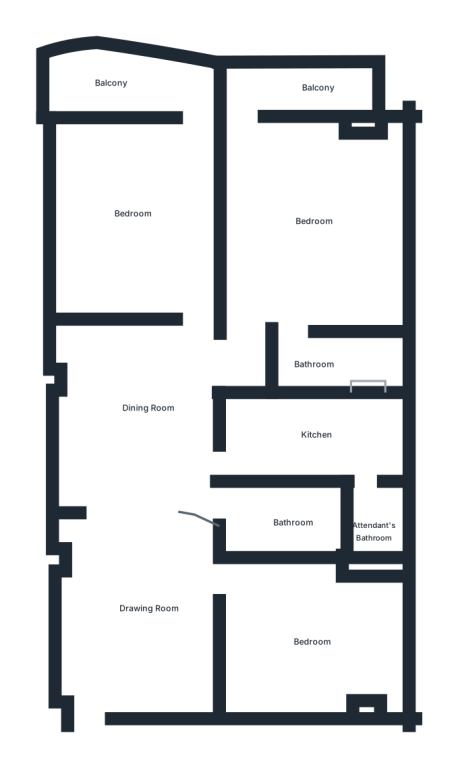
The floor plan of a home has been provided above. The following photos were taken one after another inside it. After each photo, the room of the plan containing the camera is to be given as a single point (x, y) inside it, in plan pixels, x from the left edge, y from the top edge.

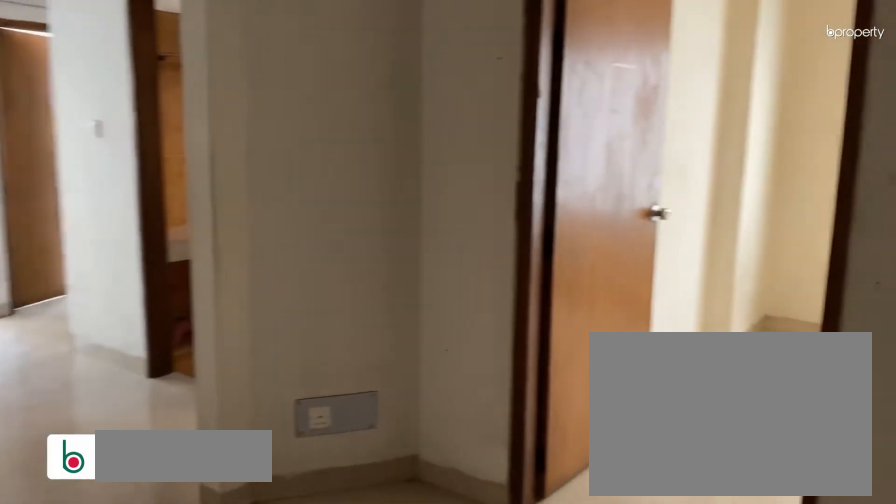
(157, 617)
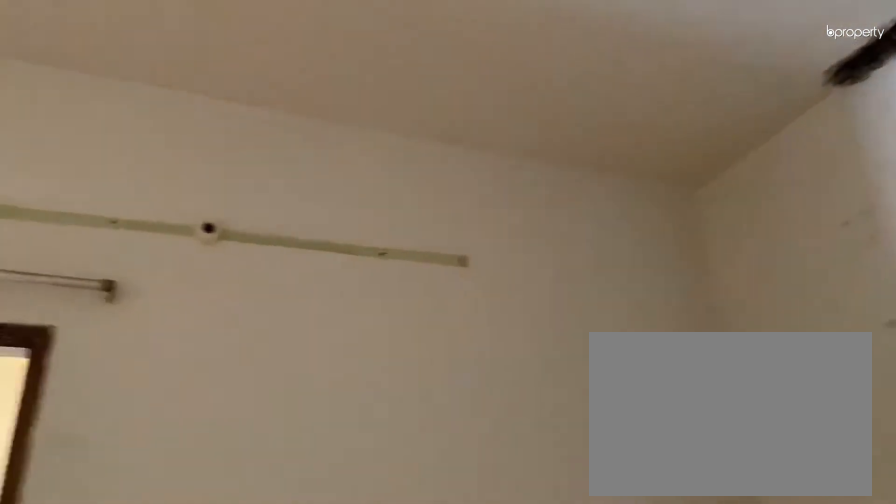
(157, 617)
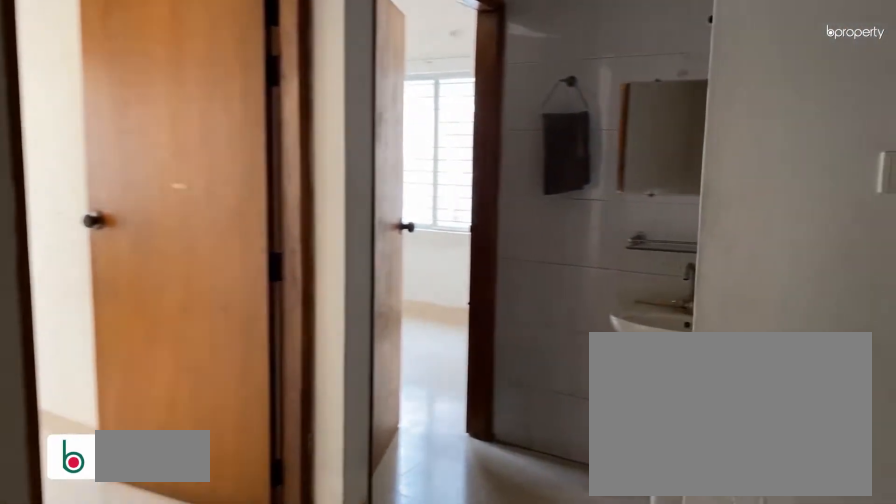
(141, 407)
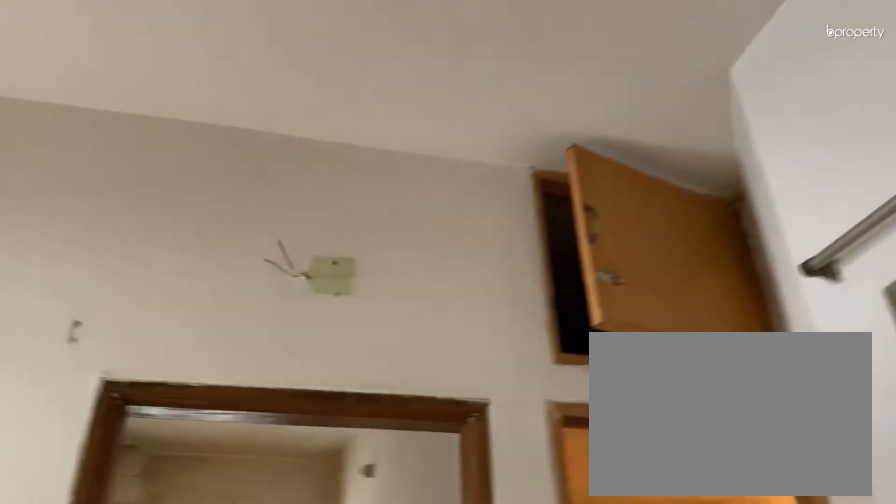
(141, 407)
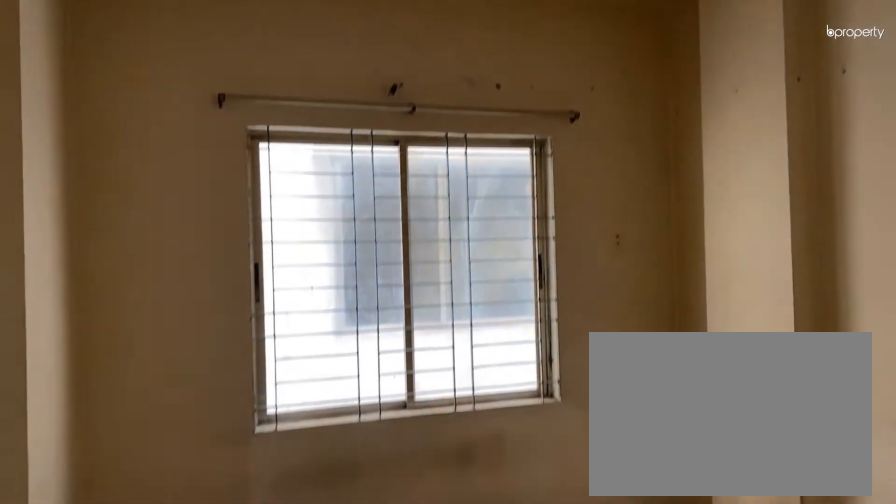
(314, 637)
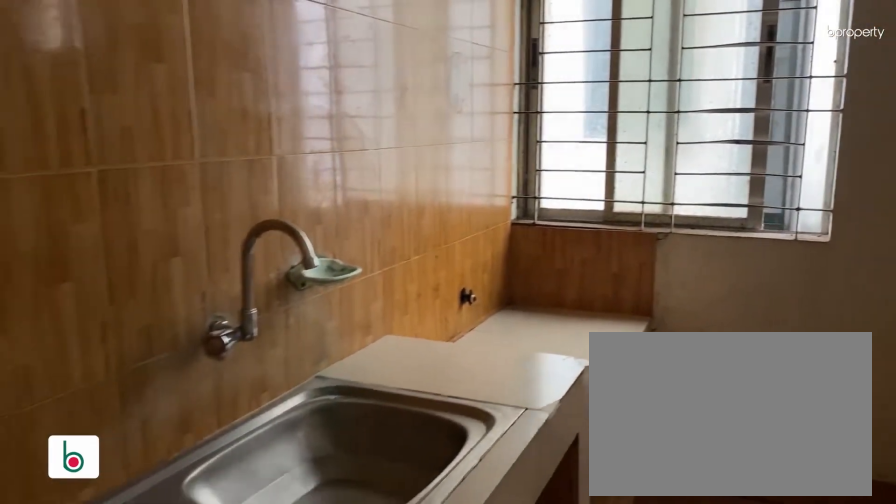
(314, 428)
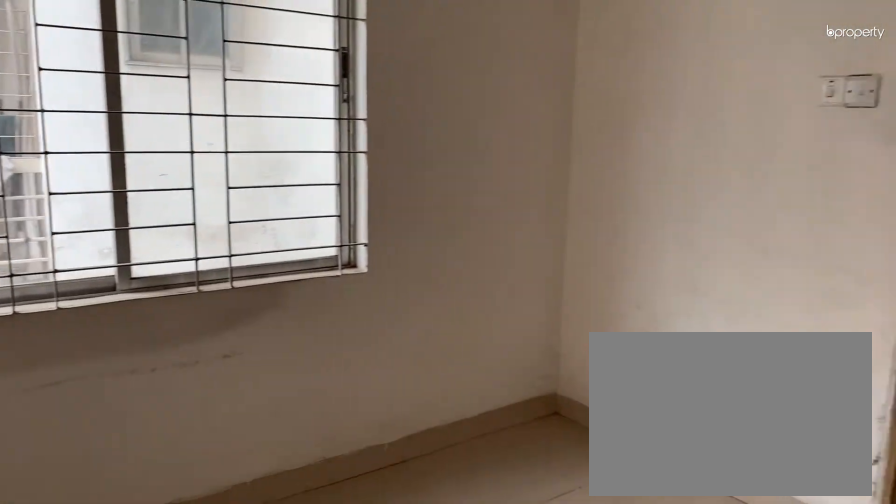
(303, 228)
